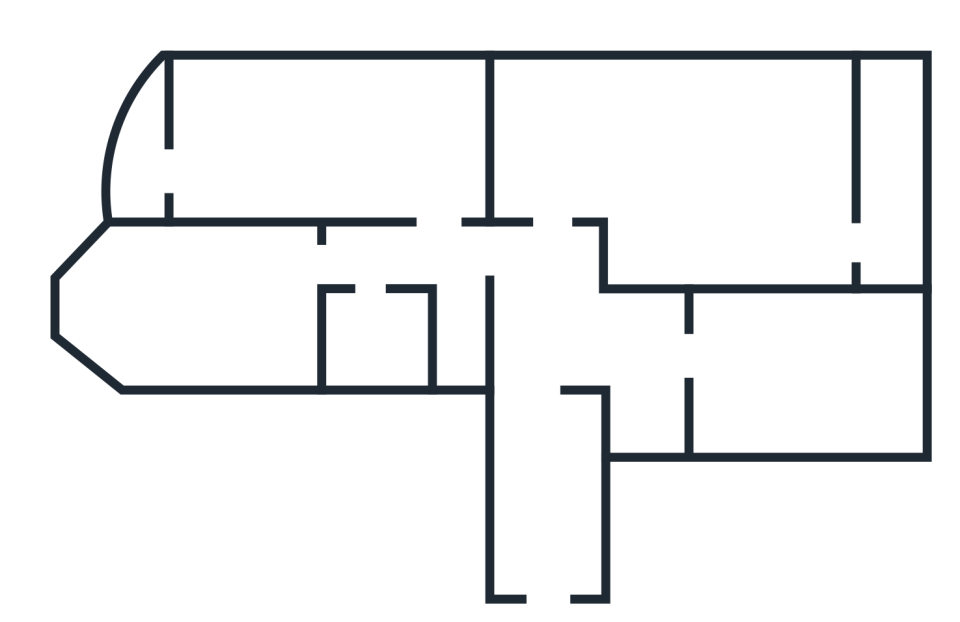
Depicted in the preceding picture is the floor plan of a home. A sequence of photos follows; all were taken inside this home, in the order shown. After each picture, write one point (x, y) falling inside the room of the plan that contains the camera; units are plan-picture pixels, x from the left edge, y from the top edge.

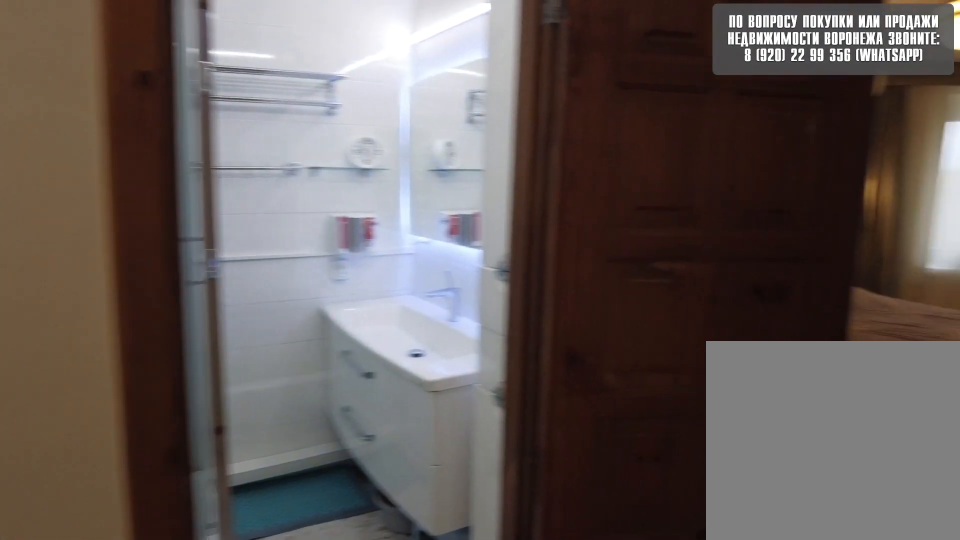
(458, 240)
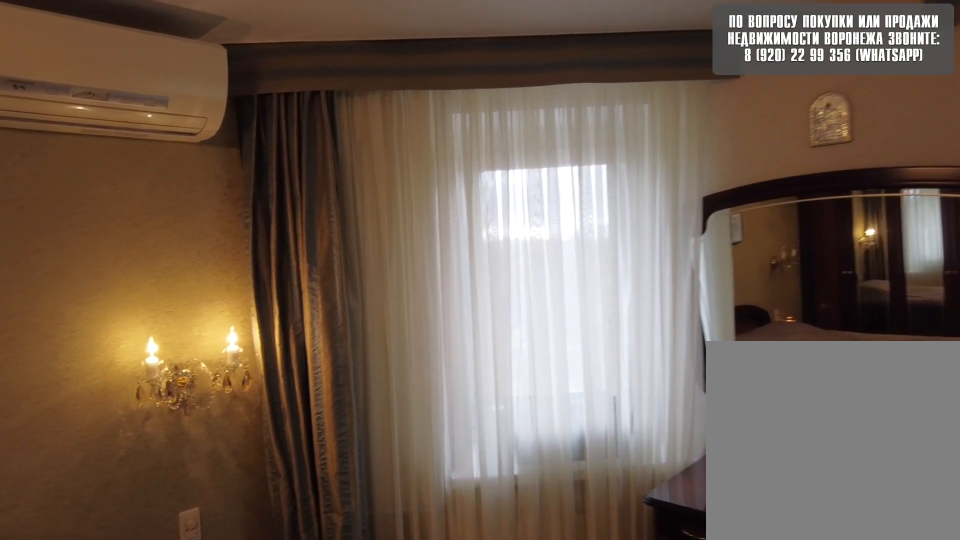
(222, 298)
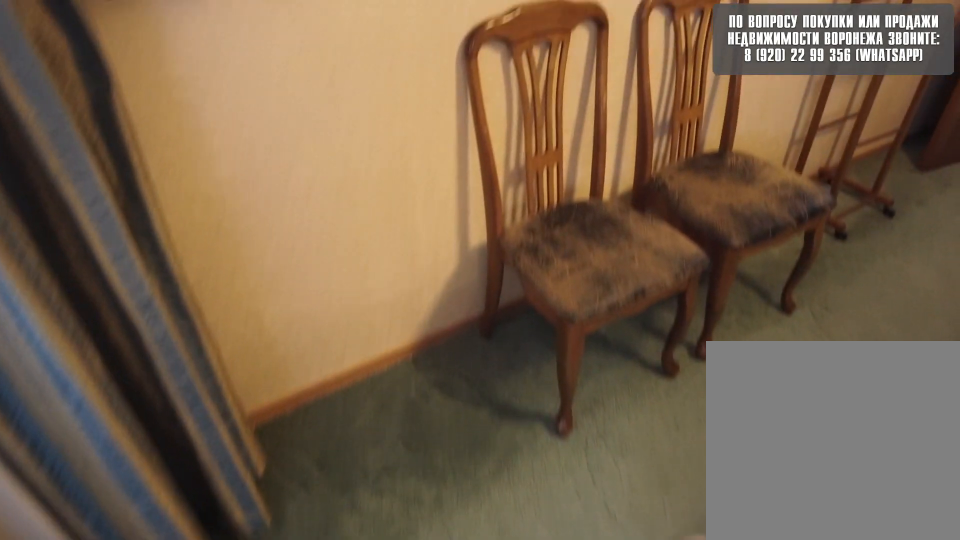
(222, 298)
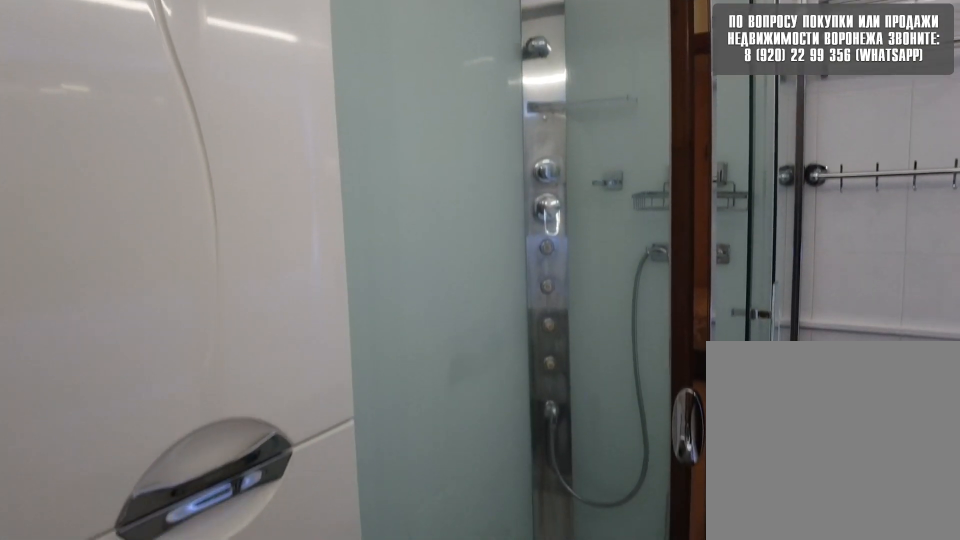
(369, 281)
